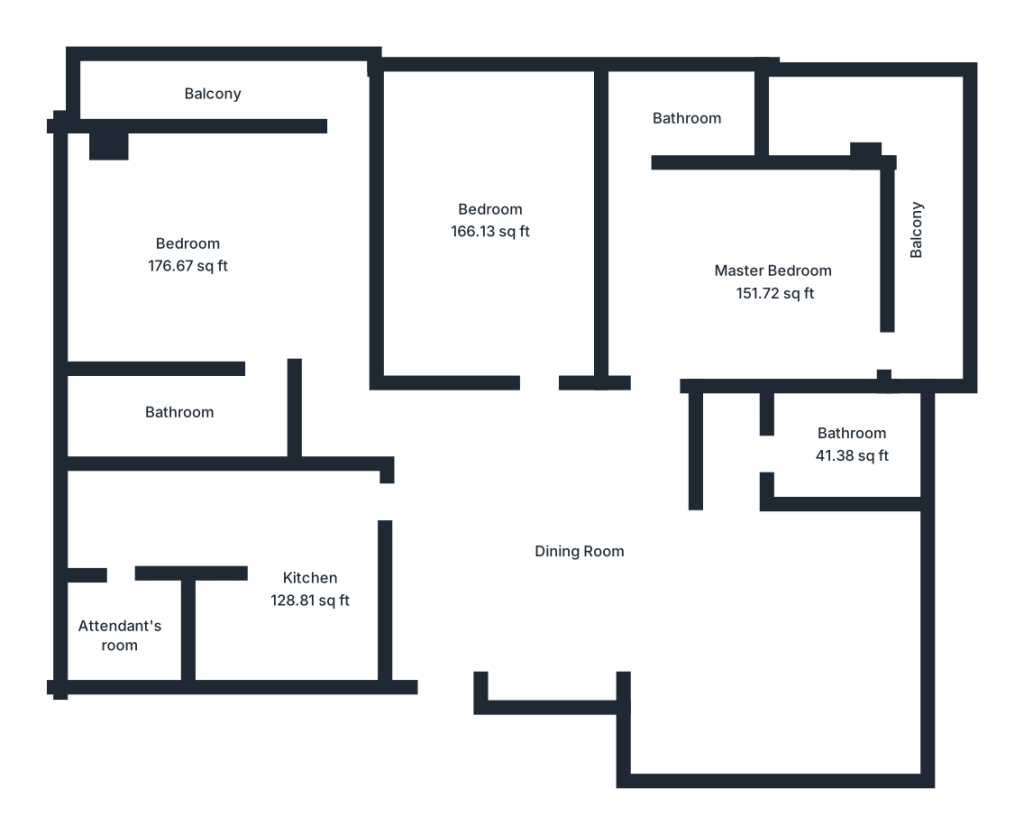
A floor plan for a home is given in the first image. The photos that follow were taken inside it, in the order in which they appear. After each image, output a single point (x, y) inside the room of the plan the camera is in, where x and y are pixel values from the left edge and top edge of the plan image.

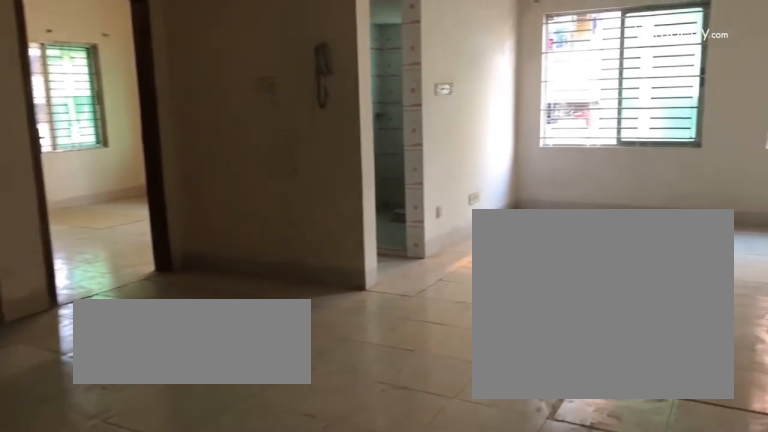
(568, 550)
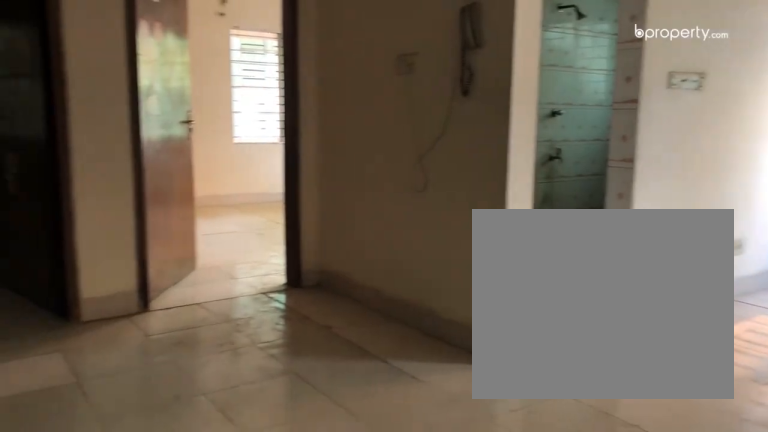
(568, 550)
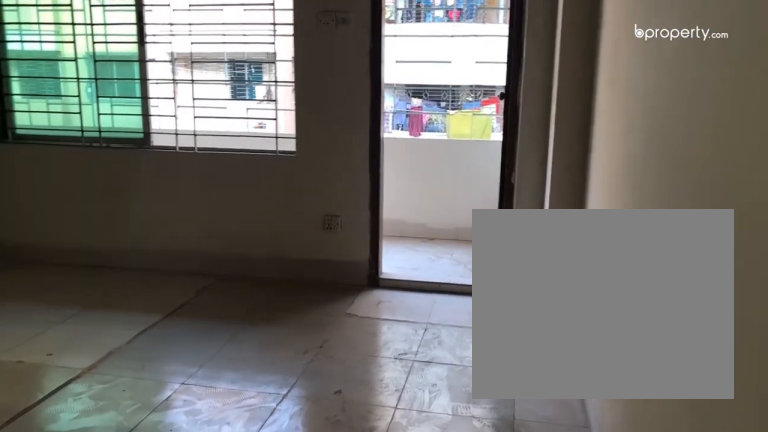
(770, 282)
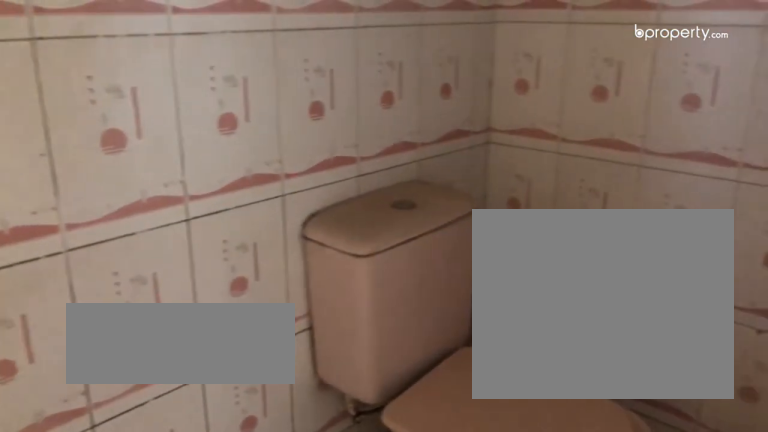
(690, 118)
